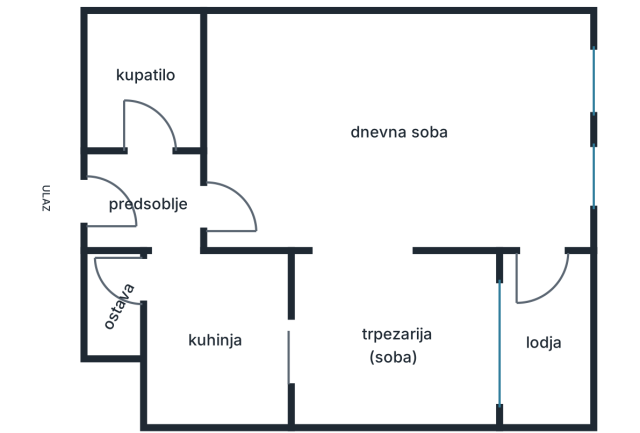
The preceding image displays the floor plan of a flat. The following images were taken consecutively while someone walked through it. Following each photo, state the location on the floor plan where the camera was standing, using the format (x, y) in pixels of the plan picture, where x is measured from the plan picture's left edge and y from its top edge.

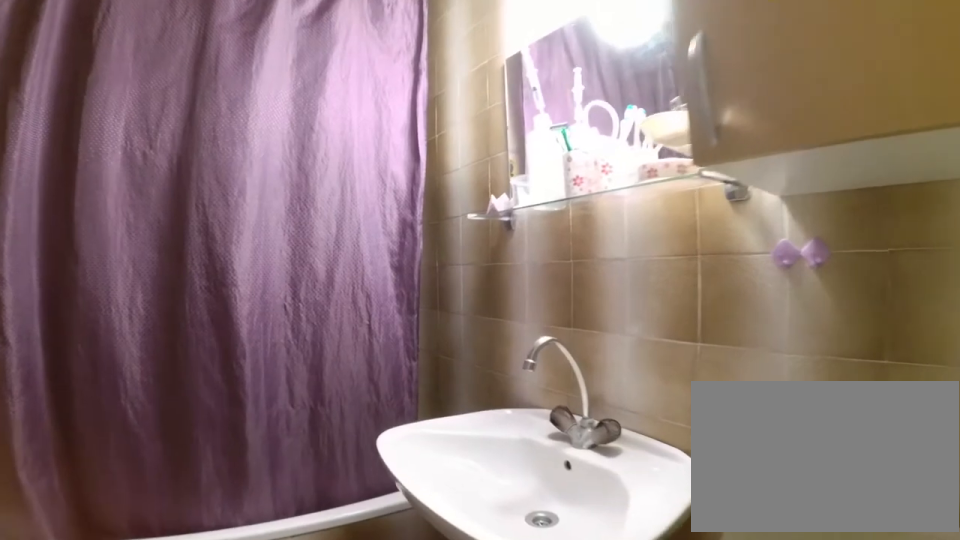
(163, 116)
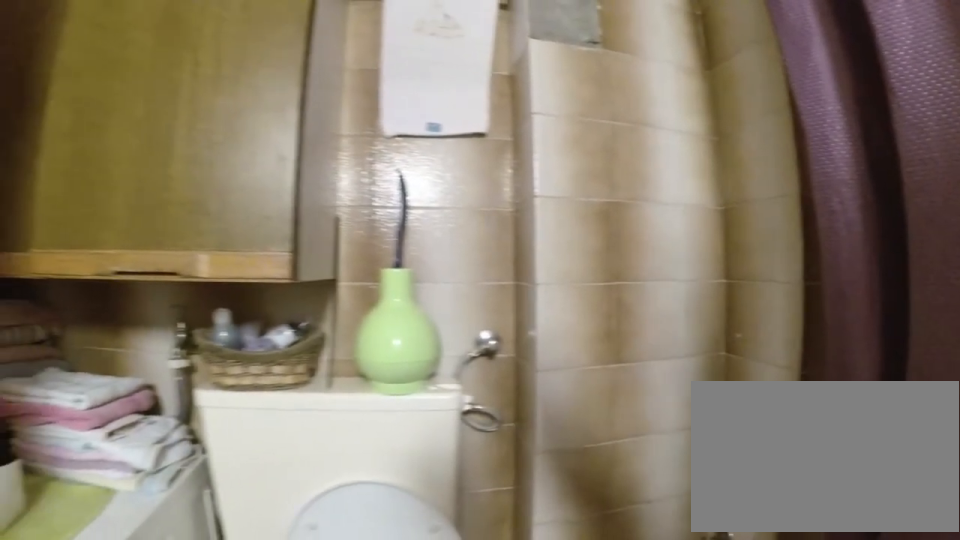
(163, 79)
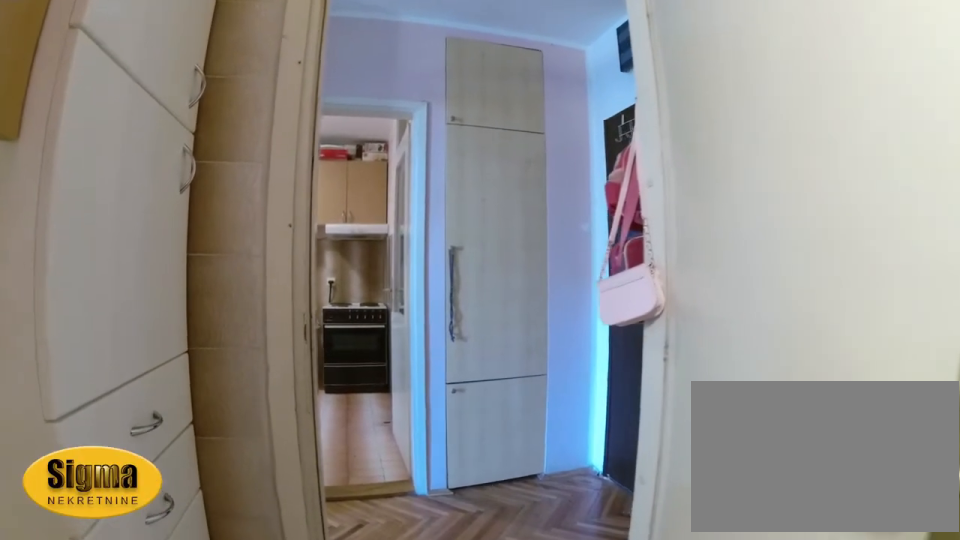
(145, 69)
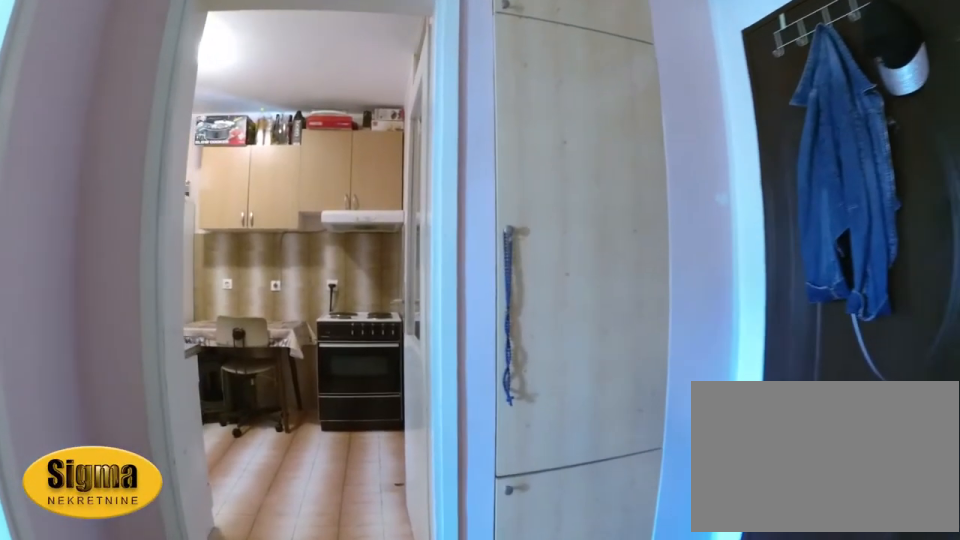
(146, 144)
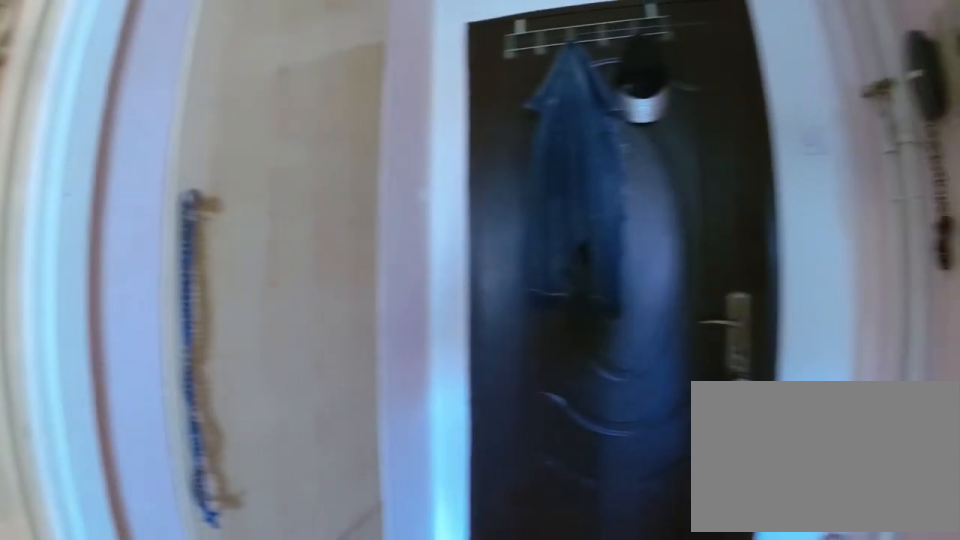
(162, 201)
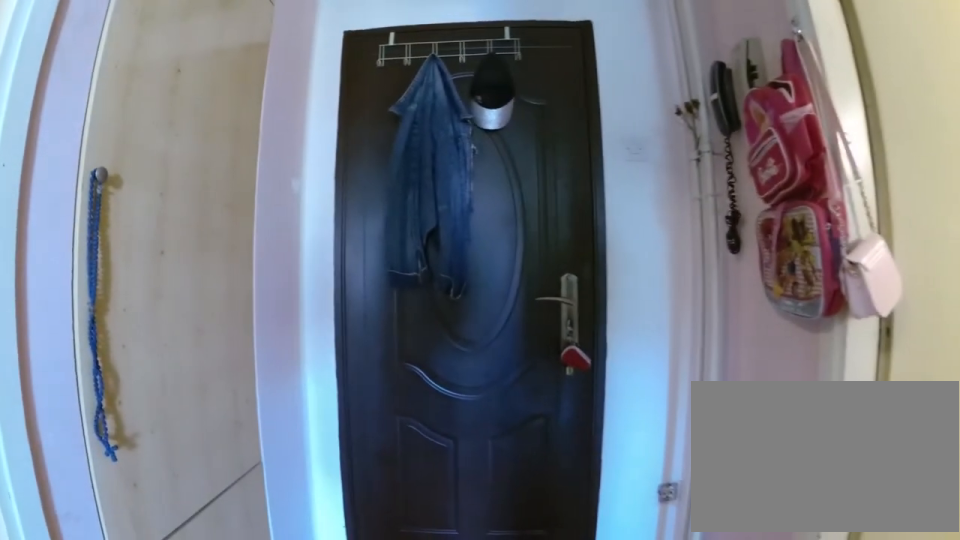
(163, 201)
